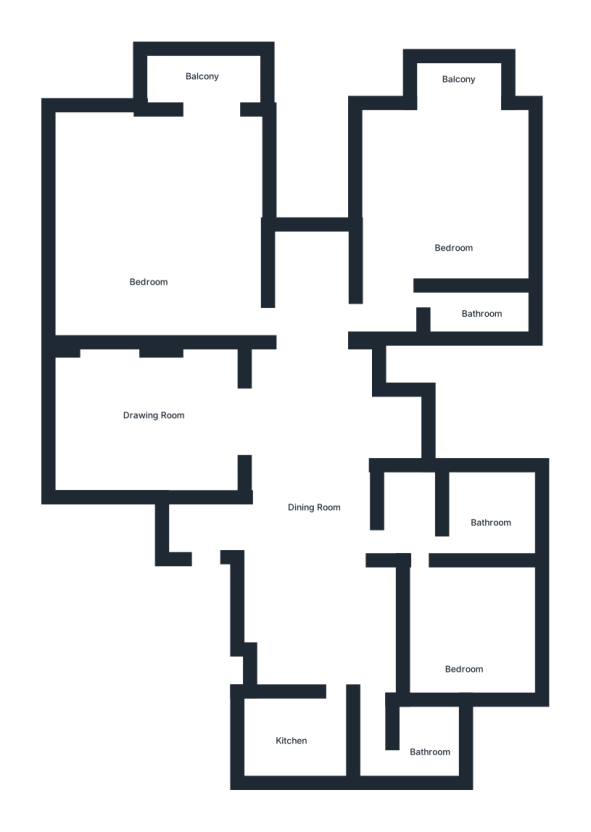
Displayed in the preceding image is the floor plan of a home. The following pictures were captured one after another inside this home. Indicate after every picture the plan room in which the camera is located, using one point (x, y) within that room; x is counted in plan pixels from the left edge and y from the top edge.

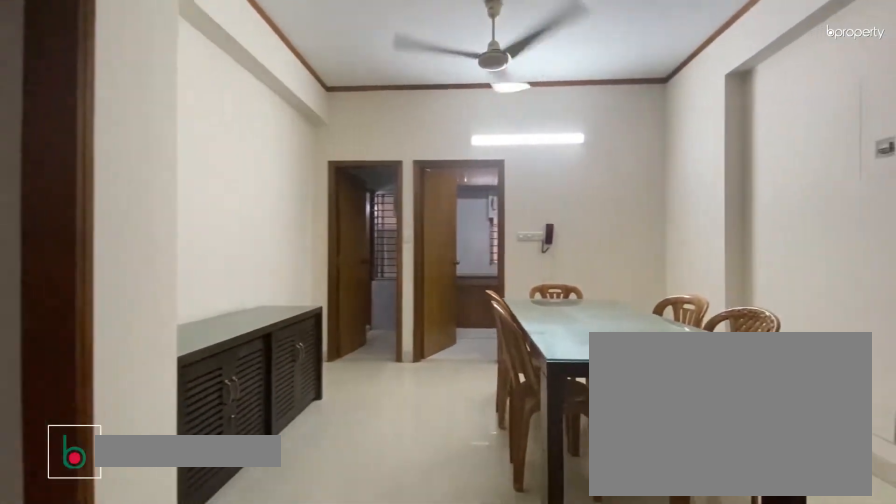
(310, 512)
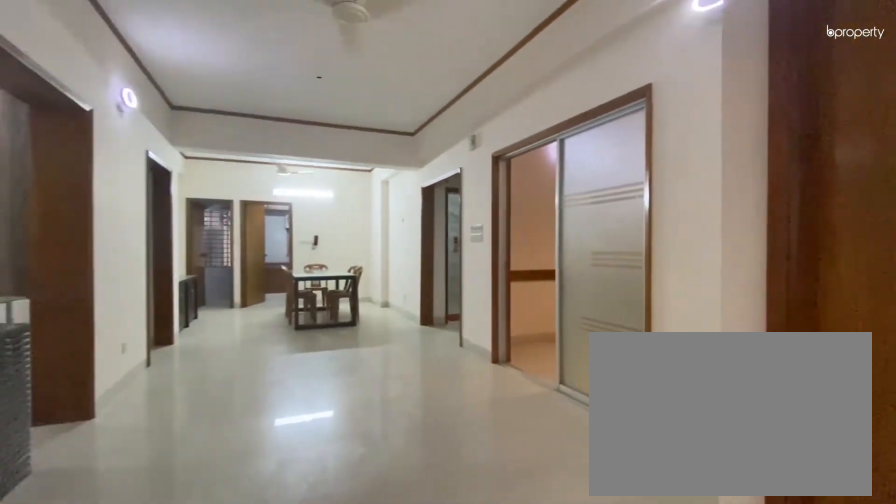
(312, 508)
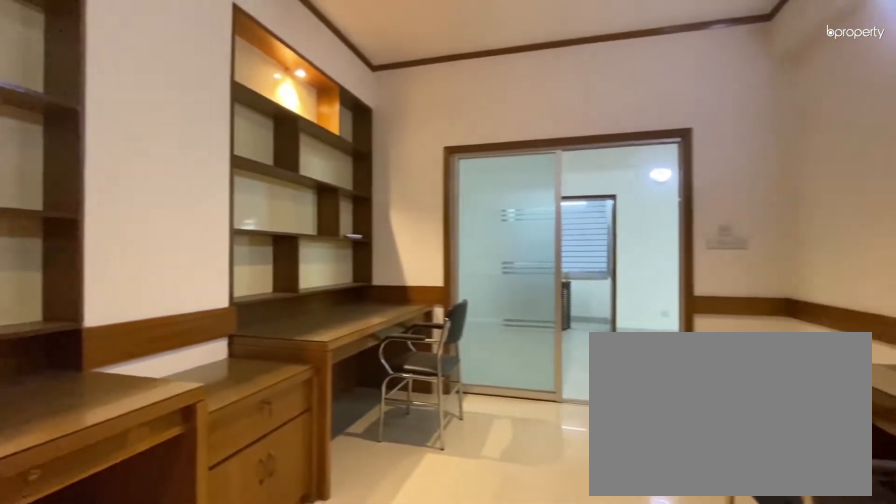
(159, 412)
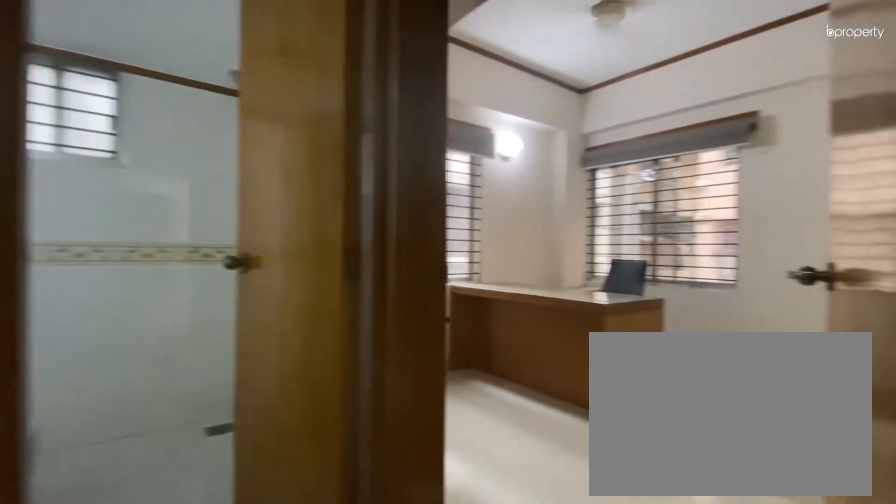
(406, 536)
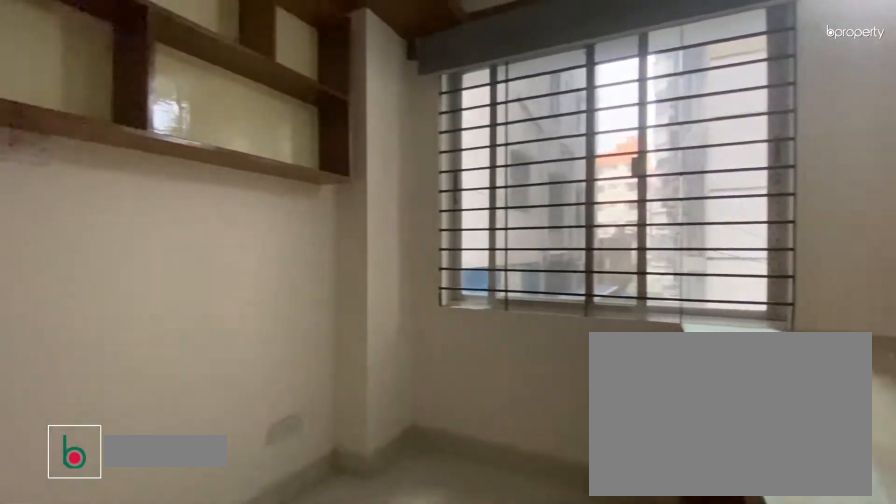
(466, 644)
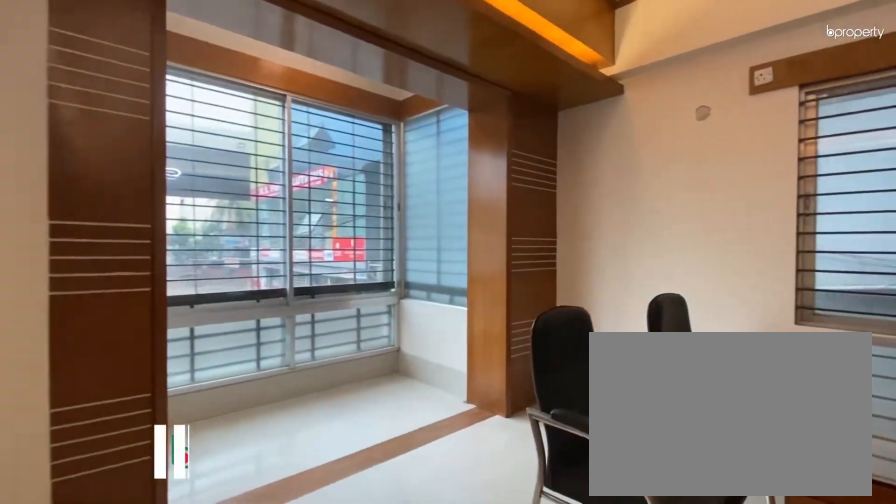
(448, 208)
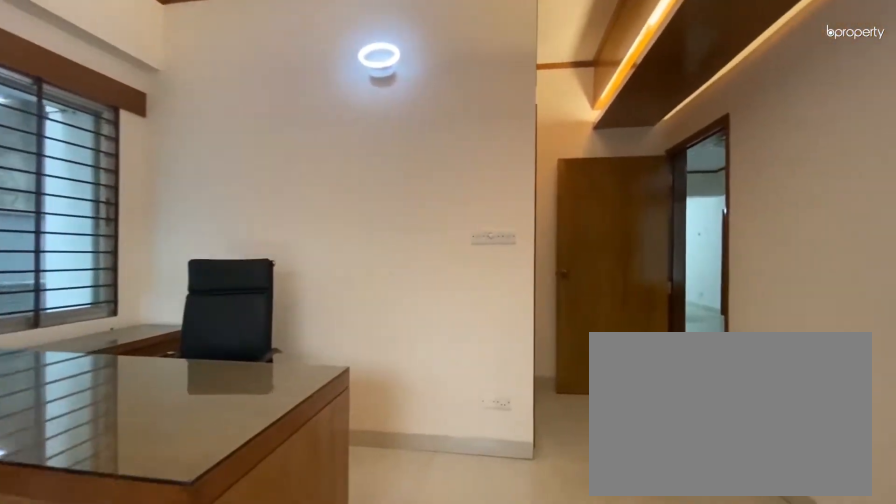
(448, 208)
